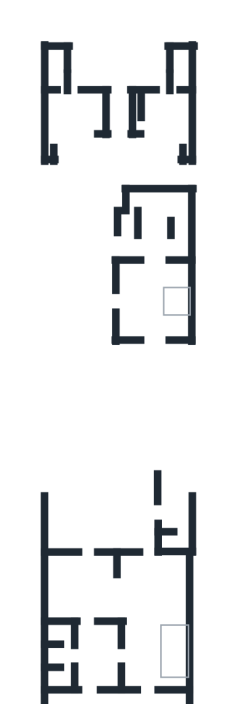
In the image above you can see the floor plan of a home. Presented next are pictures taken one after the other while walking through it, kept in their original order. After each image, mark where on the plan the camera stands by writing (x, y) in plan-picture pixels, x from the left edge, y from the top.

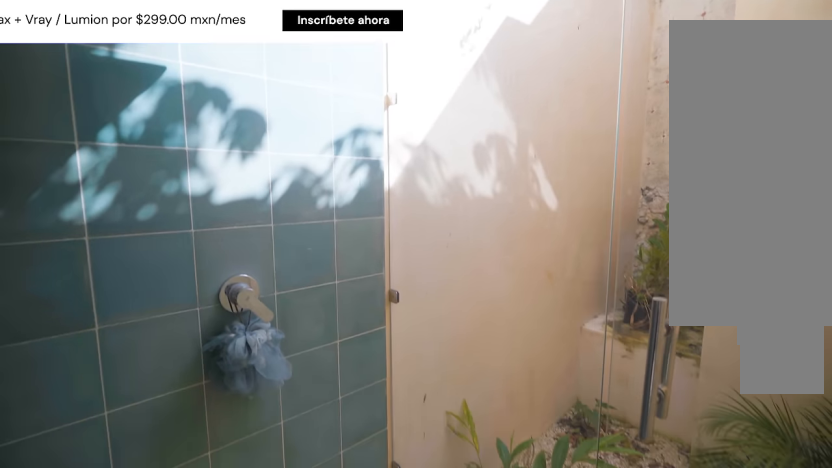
(57, 69)
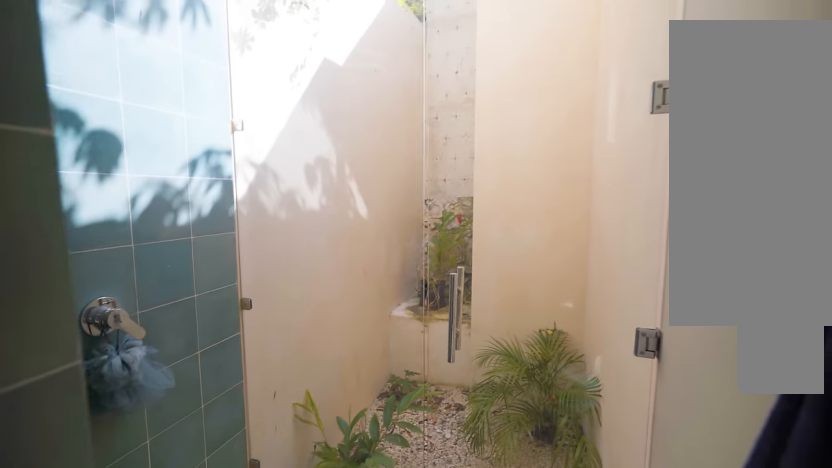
(57, 69)
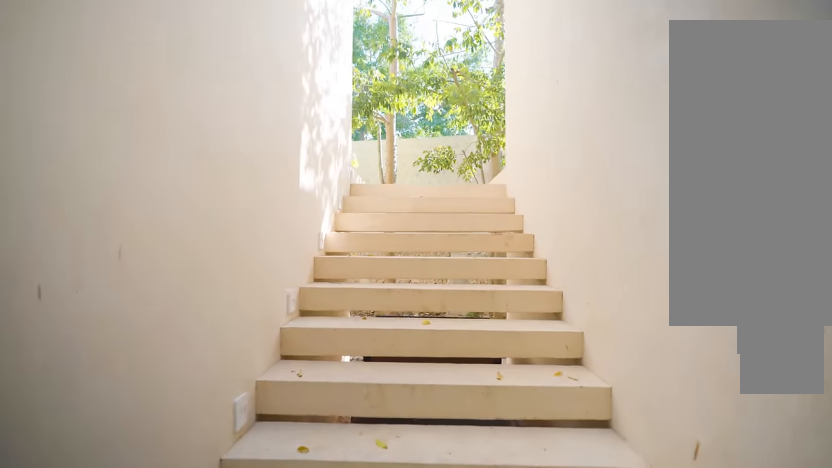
(149, 132)
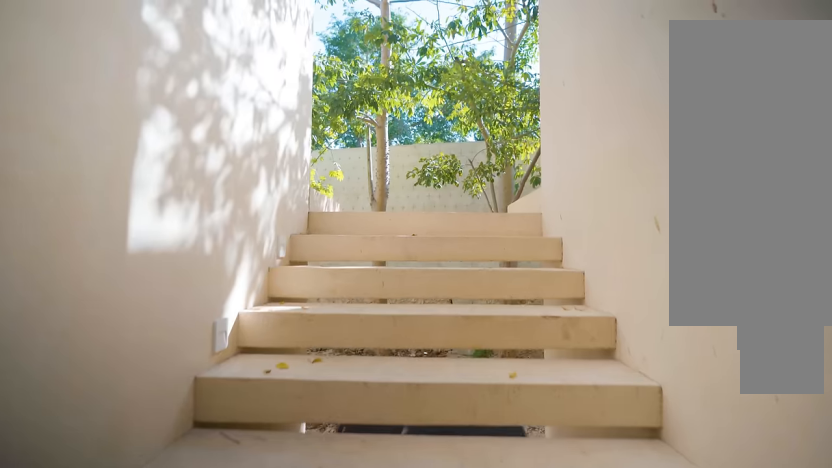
(121, 118)
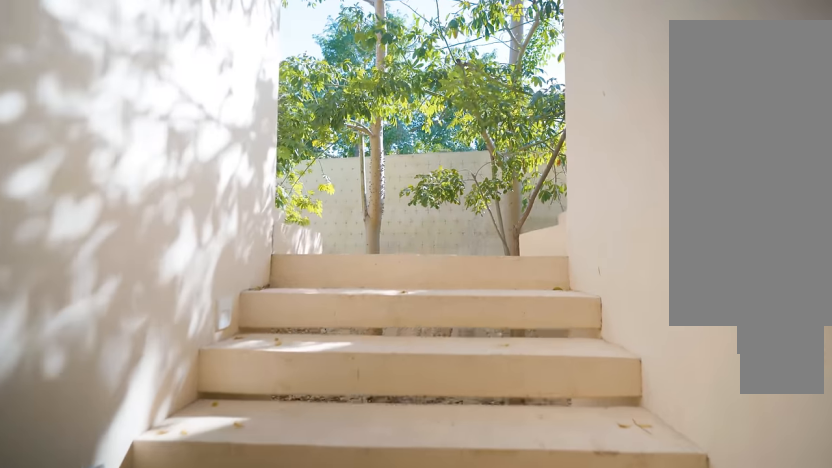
(118, 111)
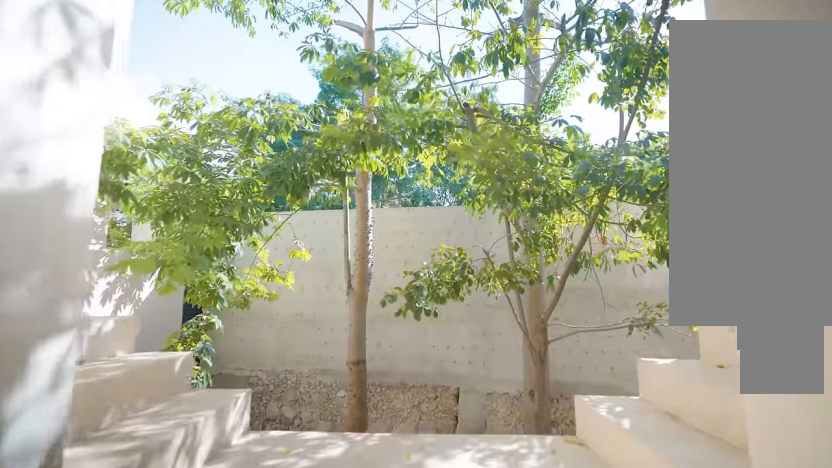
(117, 108)
